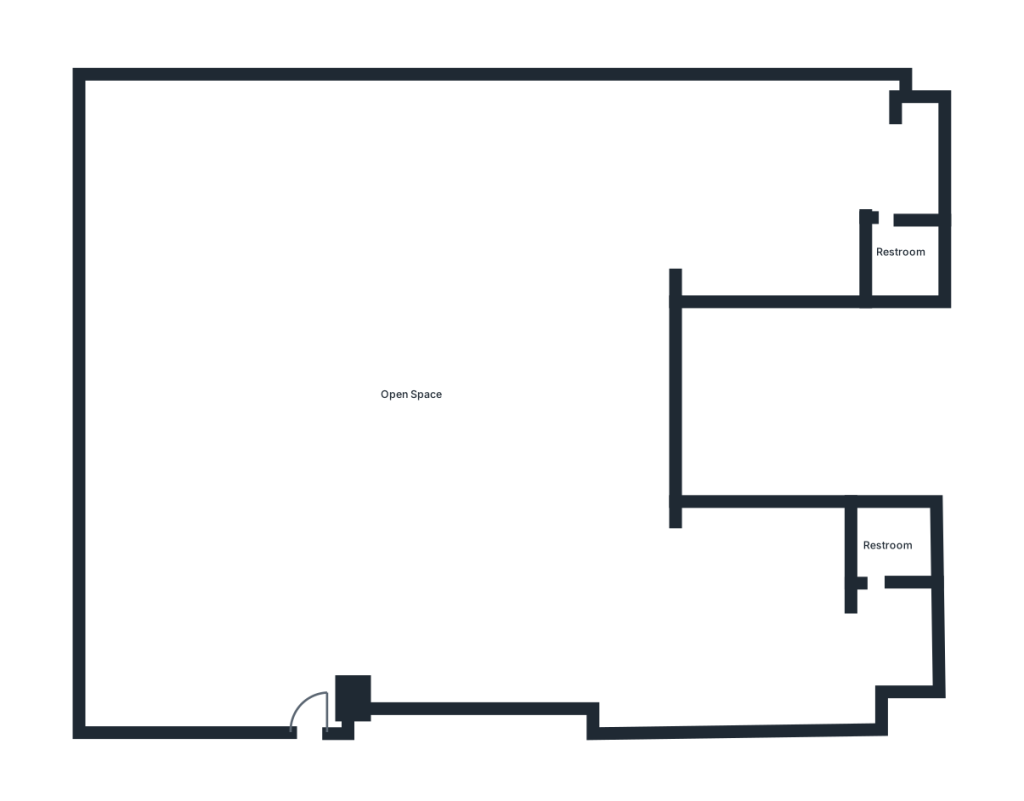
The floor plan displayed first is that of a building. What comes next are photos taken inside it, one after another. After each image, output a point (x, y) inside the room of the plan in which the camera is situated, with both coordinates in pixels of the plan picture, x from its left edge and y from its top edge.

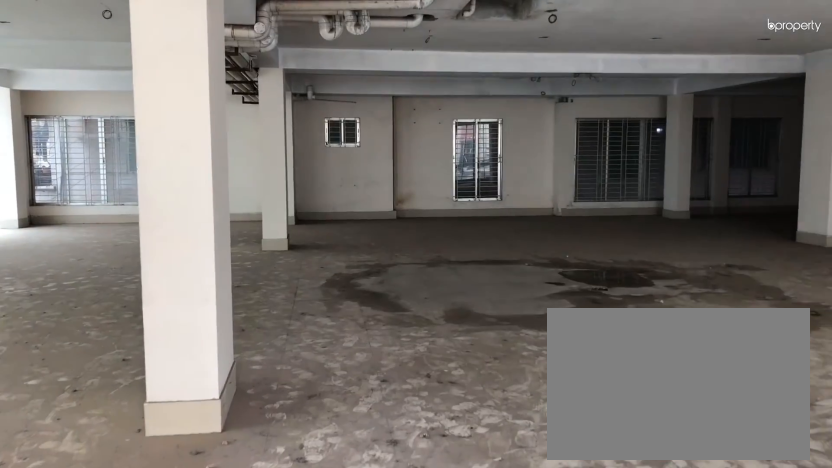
(315, 649)
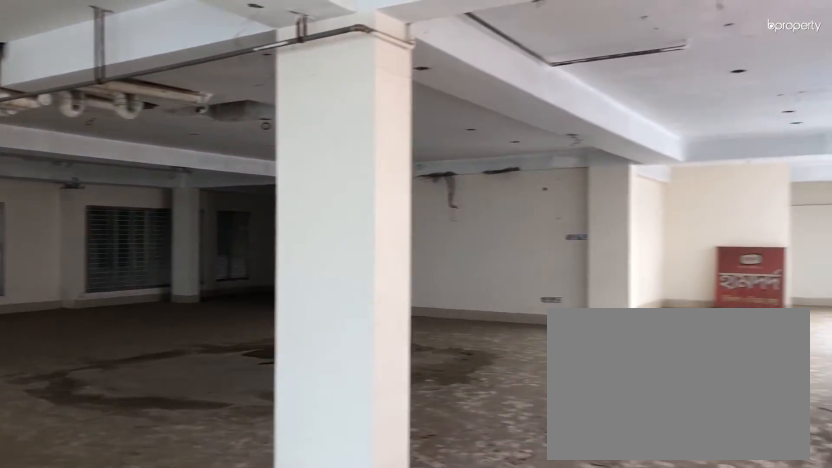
(415, 395)
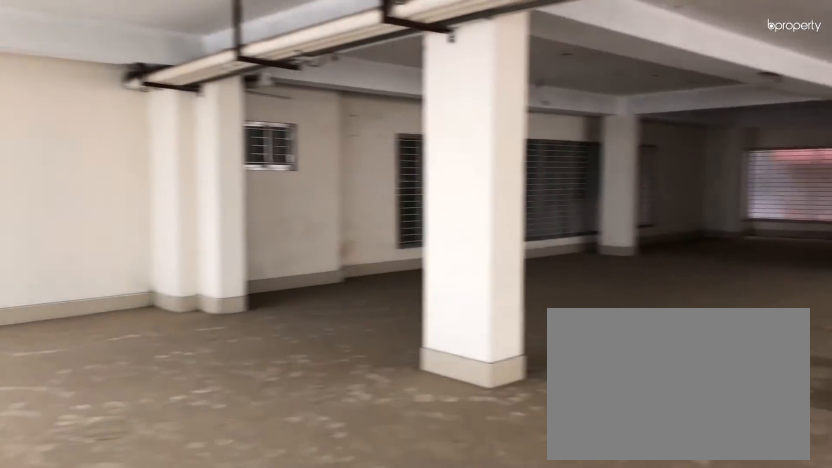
(415, 395)
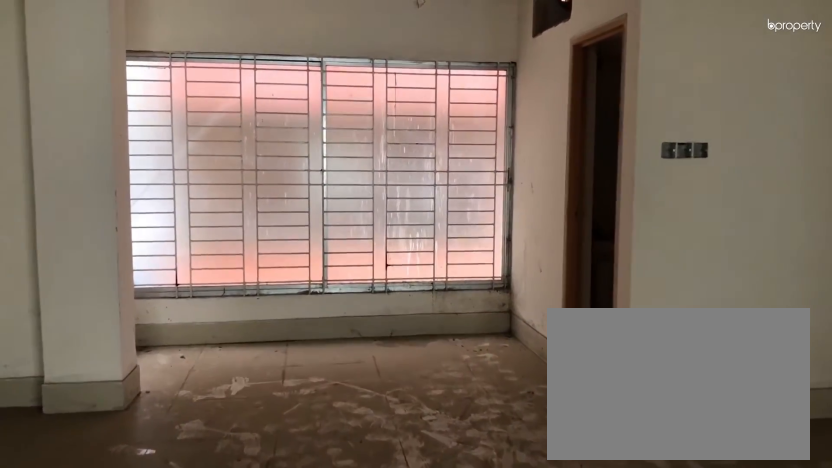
(709, 181)
